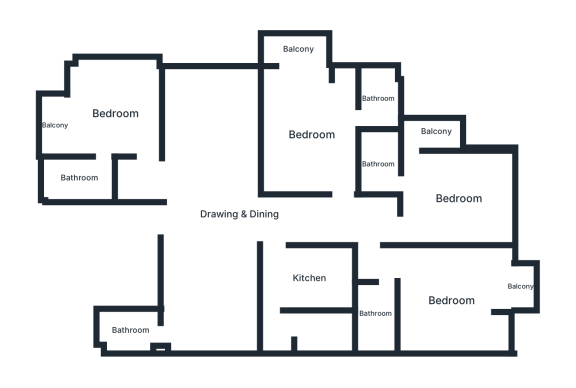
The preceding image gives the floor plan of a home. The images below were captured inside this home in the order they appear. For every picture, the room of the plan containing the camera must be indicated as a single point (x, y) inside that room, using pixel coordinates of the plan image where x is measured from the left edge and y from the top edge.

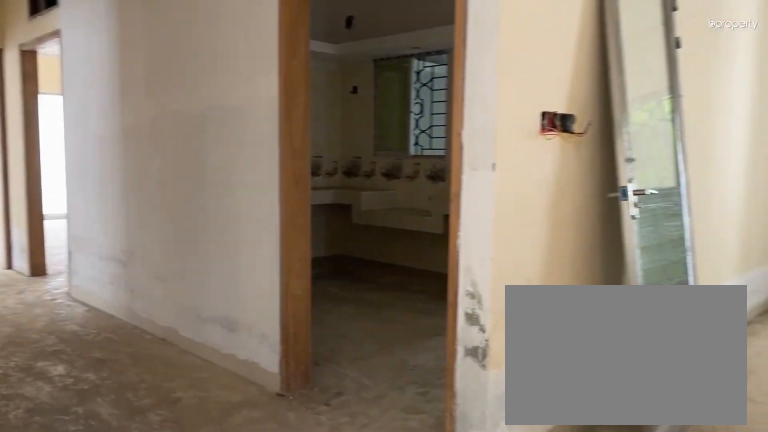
(239, 214)
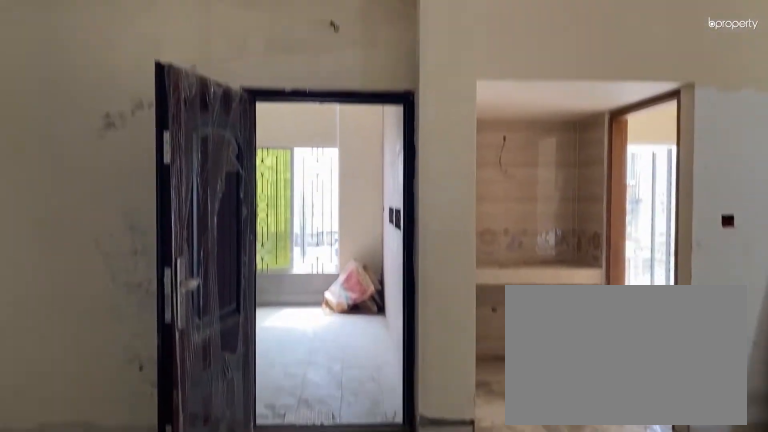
(239, 213)
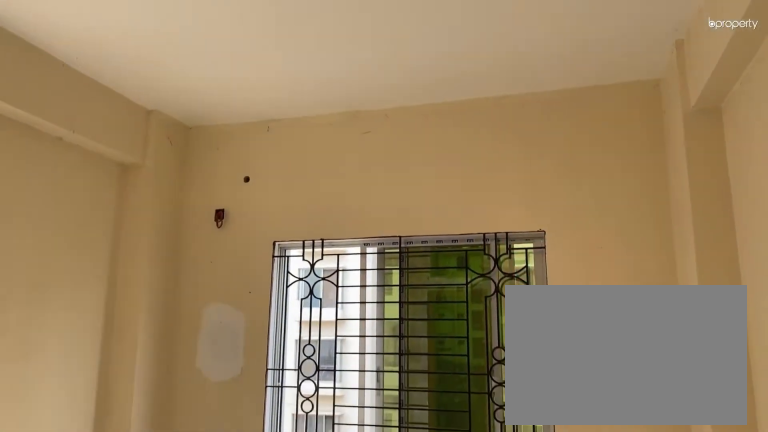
(116, 114)
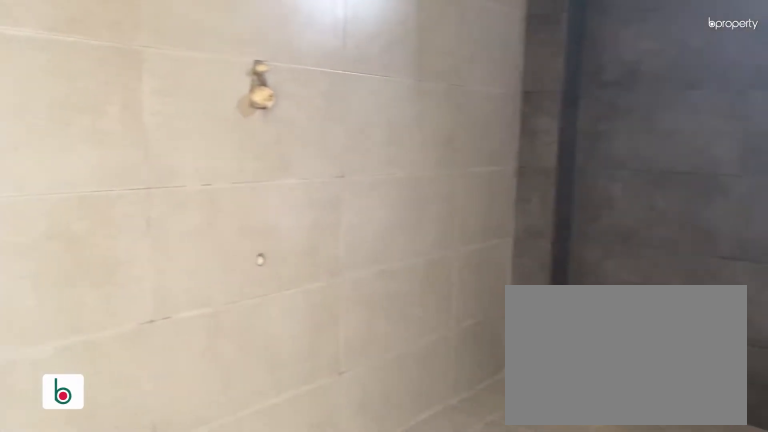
(79, 178)
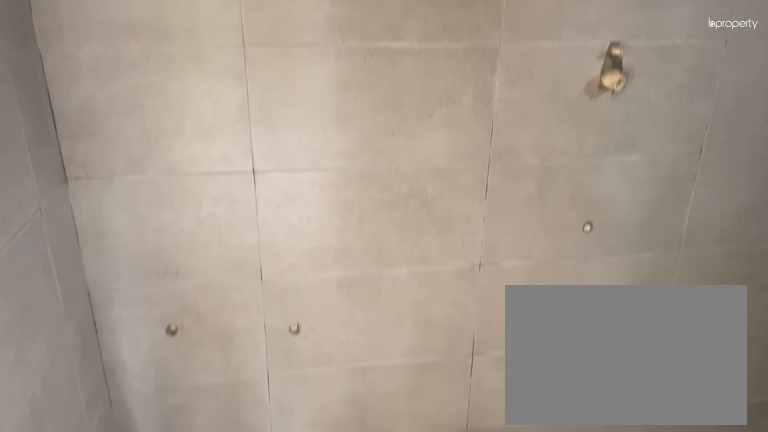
(79, 178)
